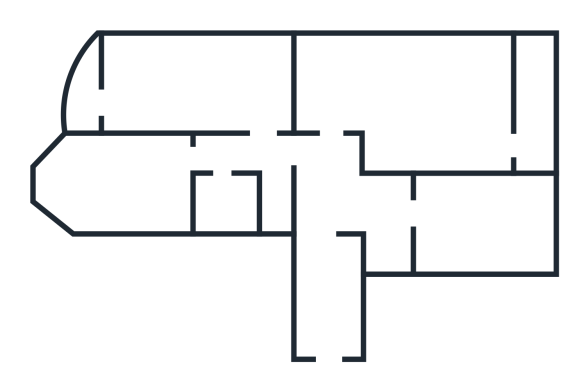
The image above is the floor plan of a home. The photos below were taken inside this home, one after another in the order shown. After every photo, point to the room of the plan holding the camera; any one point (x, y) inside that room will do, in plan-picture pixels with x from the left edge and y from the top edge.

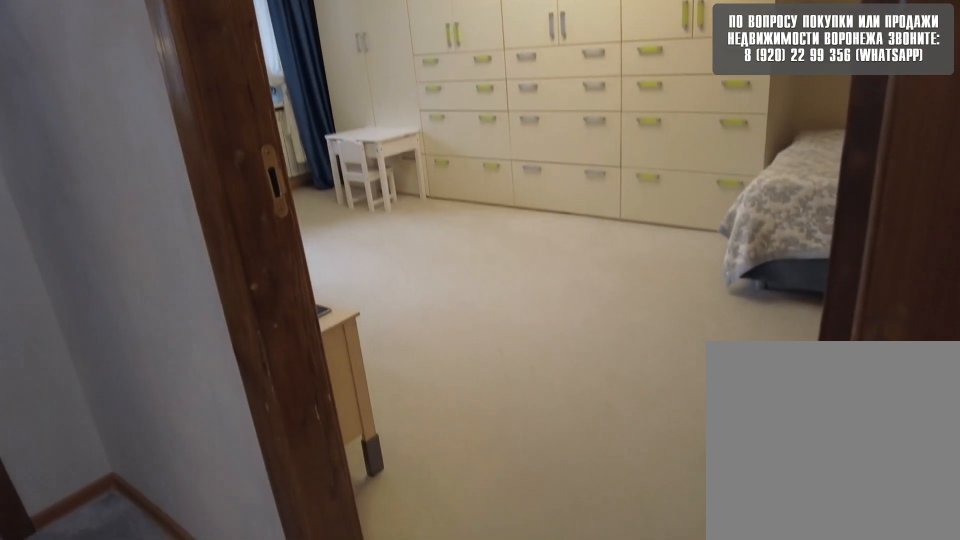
(262, 152)
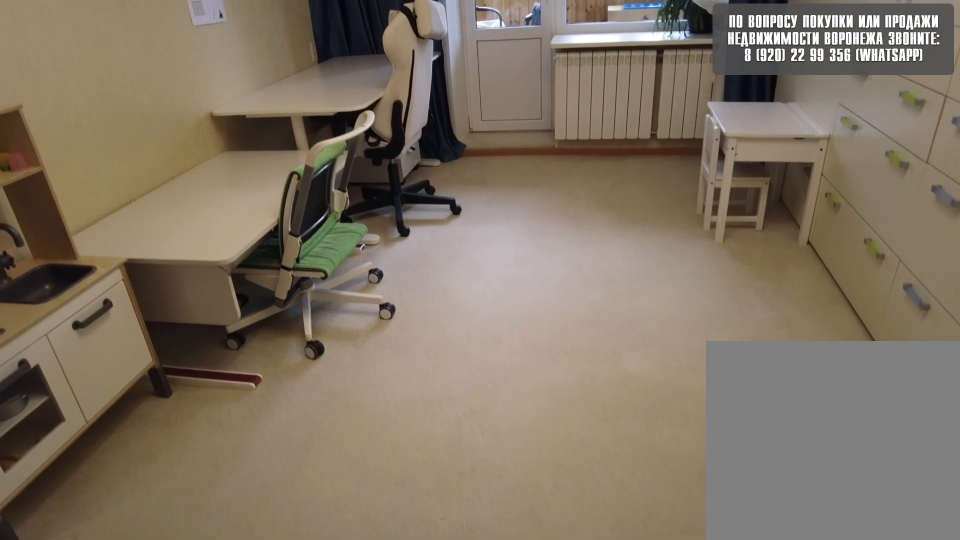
(236, 91)
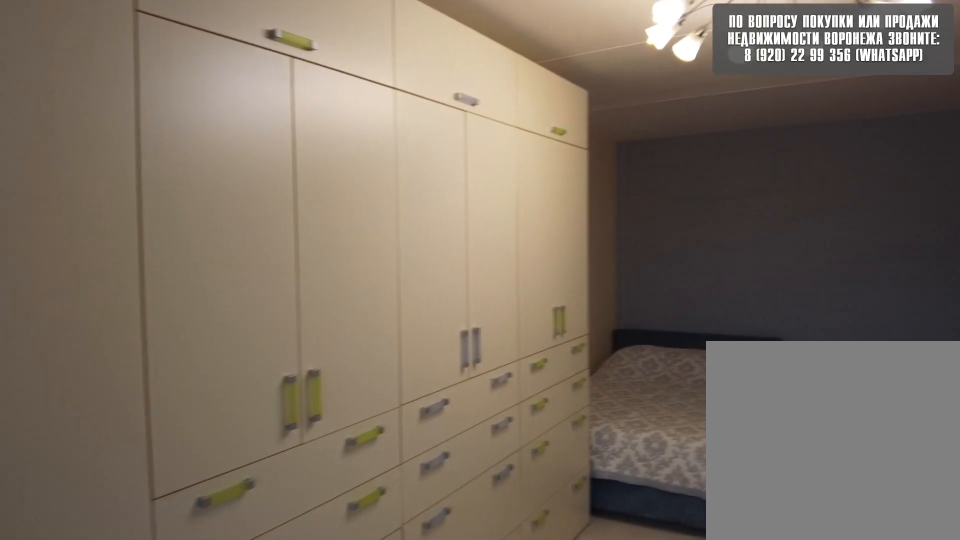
(236, 91)
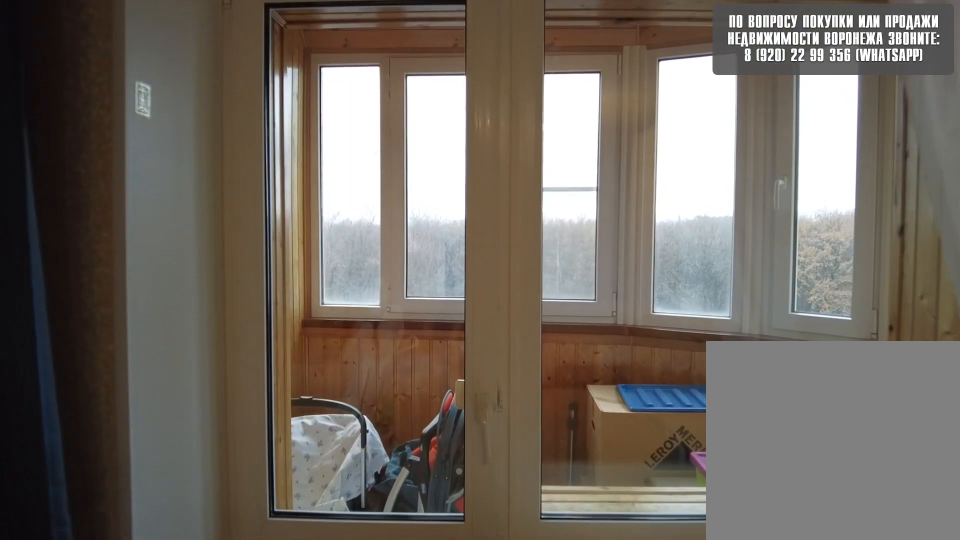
(140, 93)
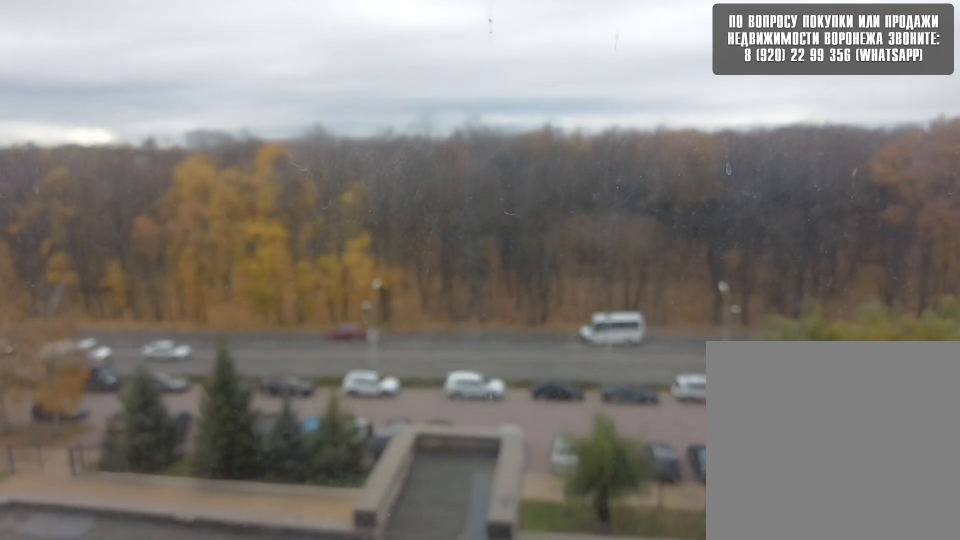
(89, 95)
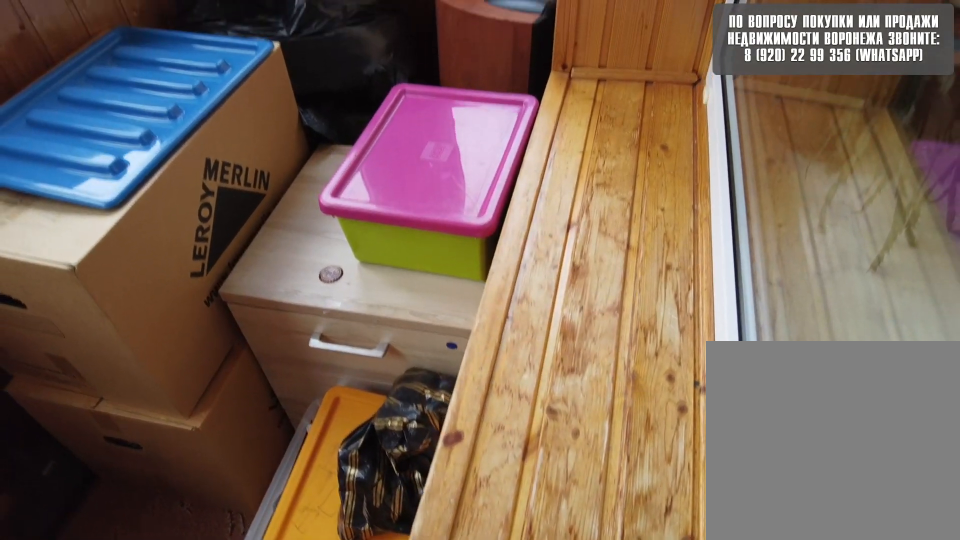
(89, 95)
